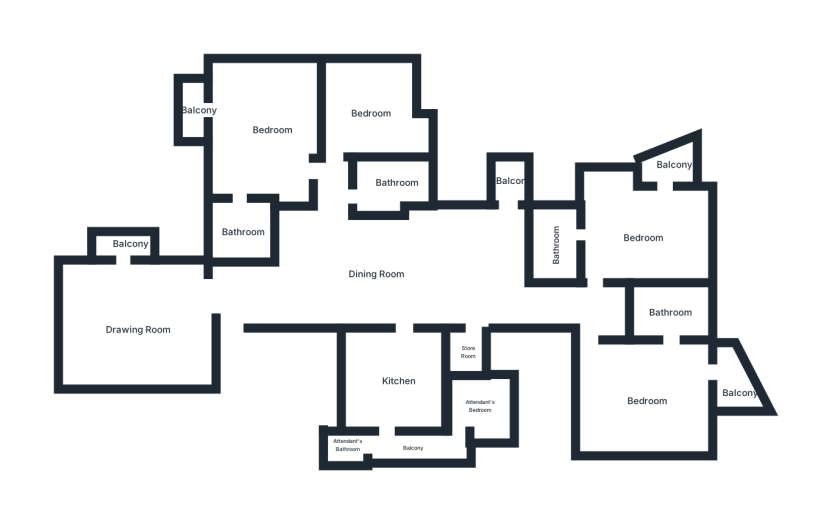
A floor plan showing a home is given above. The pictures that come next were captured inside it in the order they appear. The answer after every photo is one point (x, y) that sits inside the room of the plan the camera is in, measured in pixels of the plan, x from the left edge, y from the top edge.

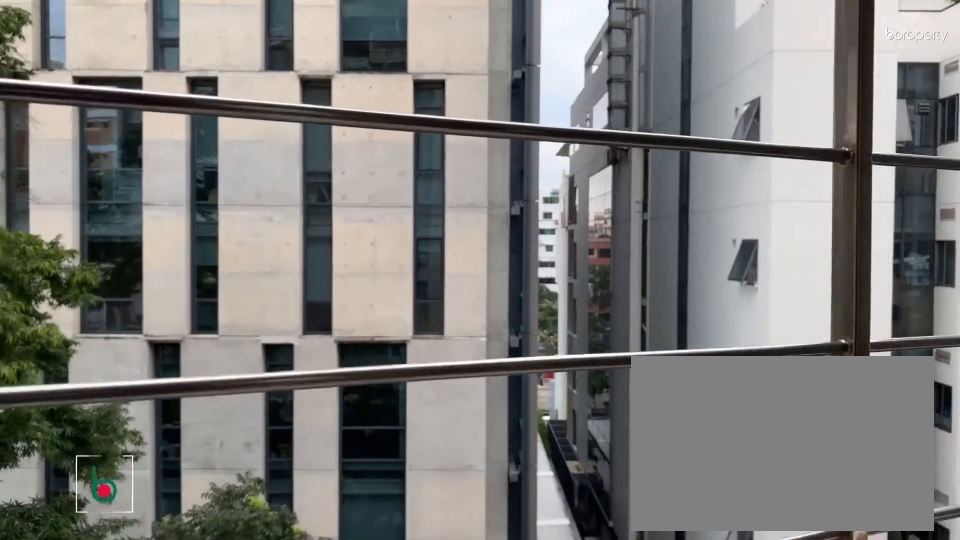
(677, 165)
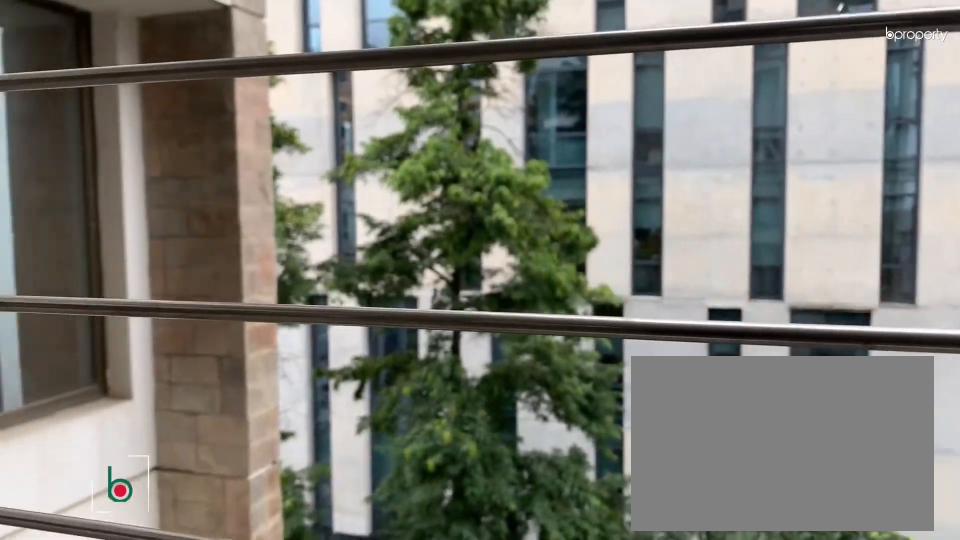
(511, 182)
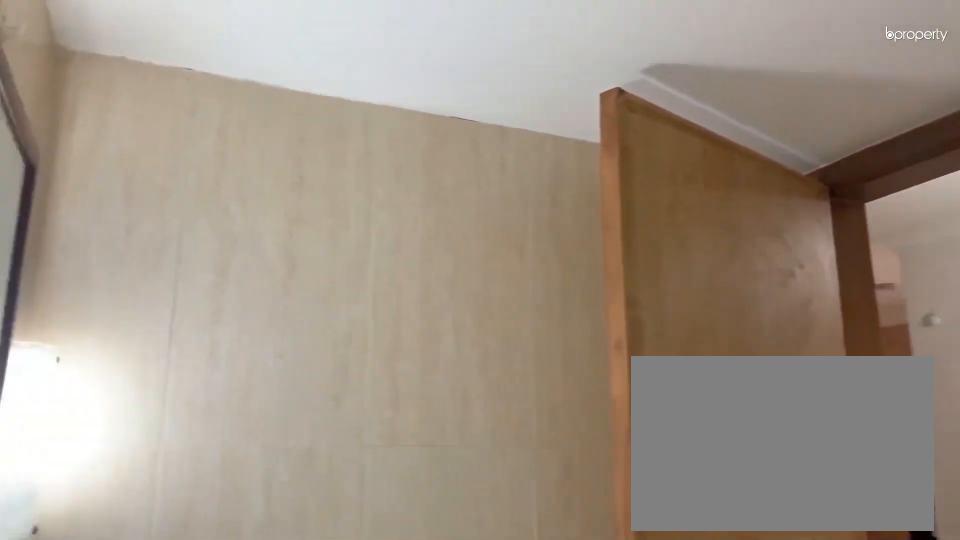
(389, 187)
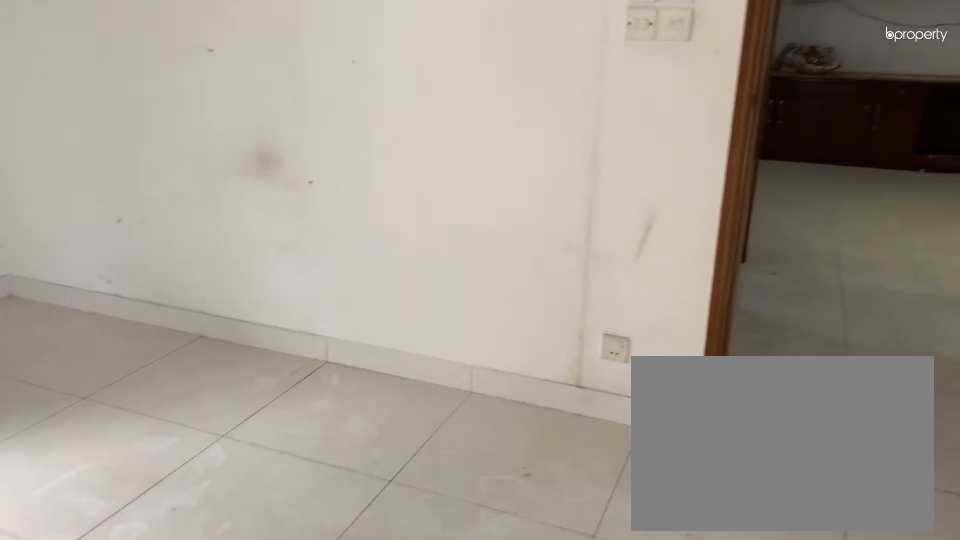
(372, 114)
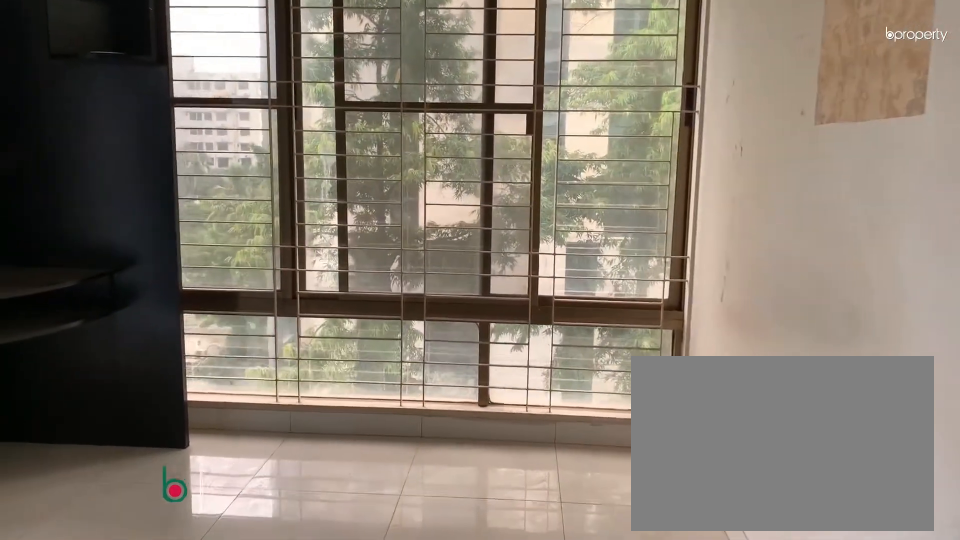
(274, 130)
